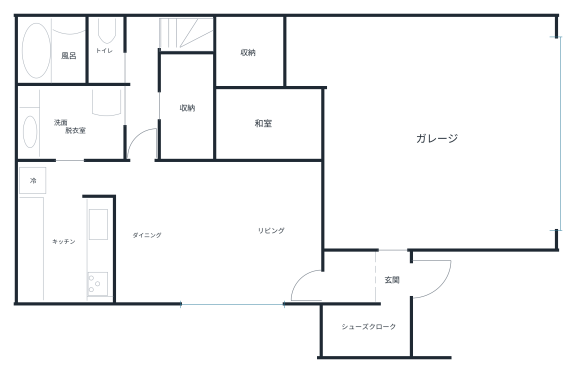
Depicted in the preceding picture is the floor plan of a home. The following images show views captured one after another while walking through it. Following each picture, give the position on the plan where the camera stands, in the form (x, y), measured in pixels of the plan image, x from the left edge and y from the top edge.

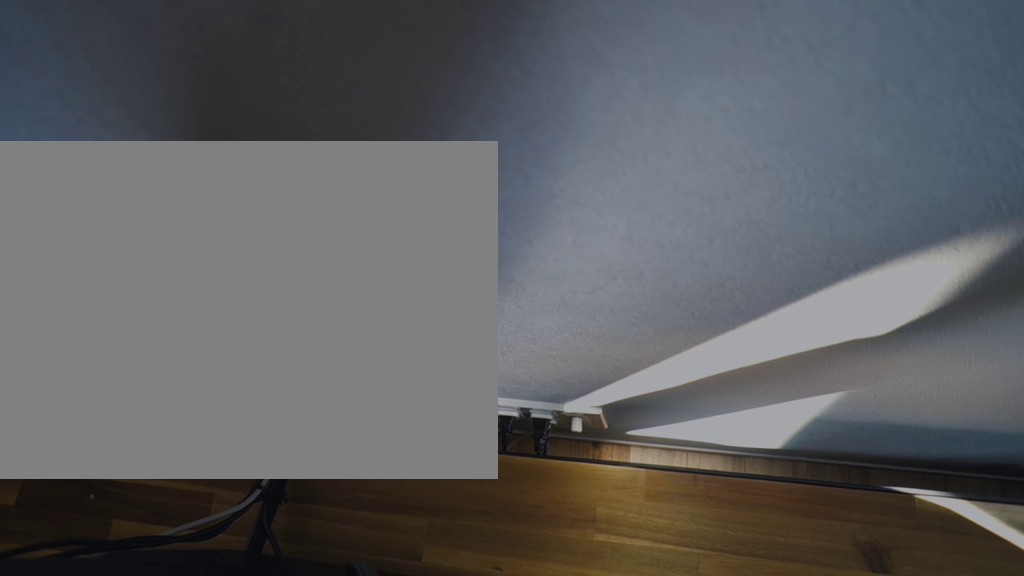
(308, 228)
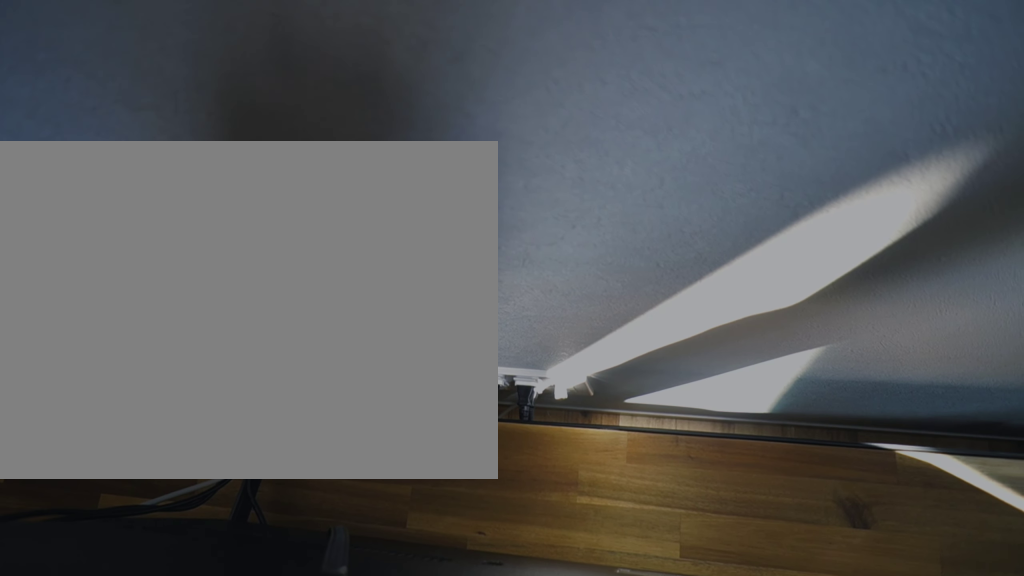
(308, 228)
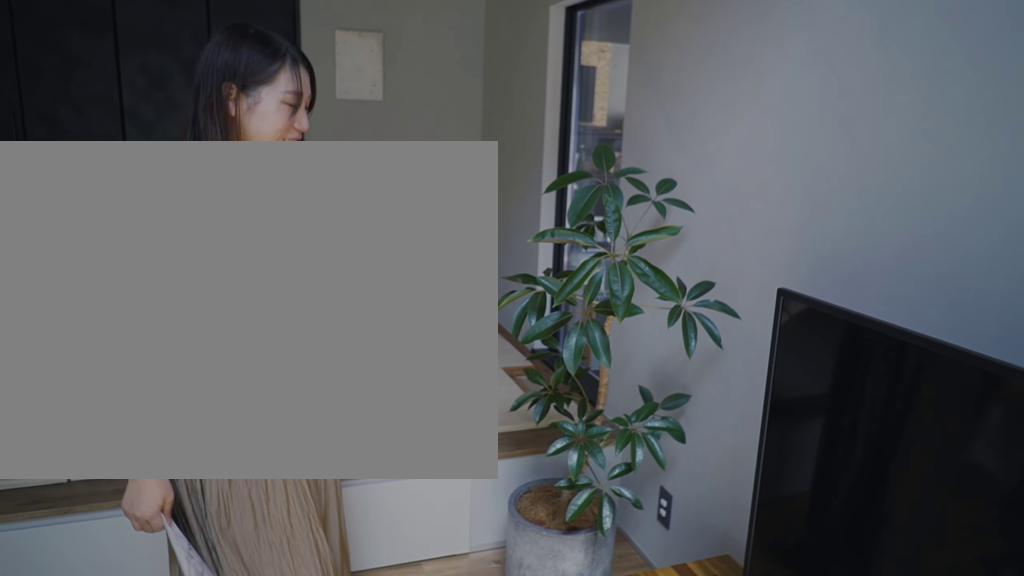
(314, 185)
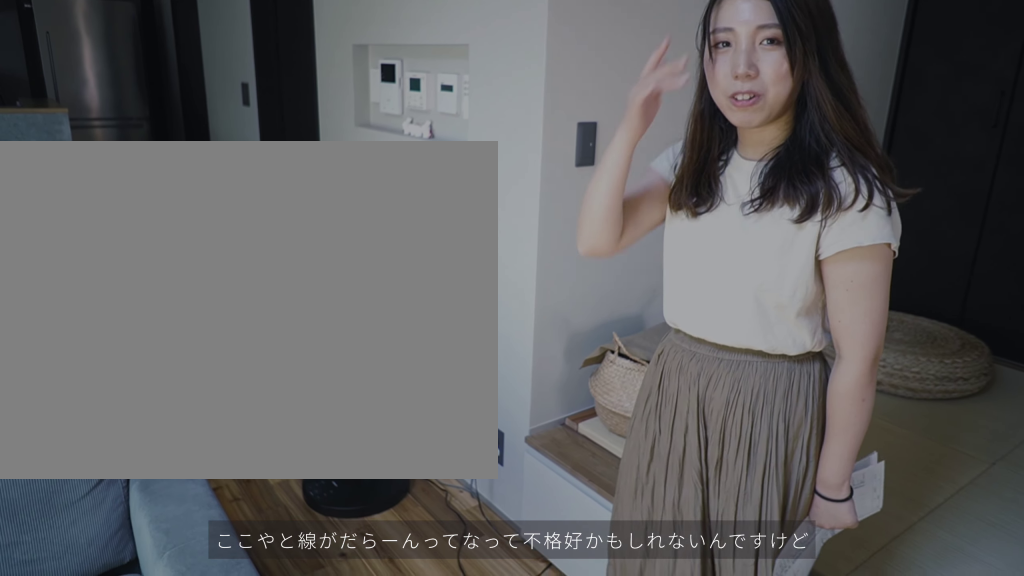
(201, 184)
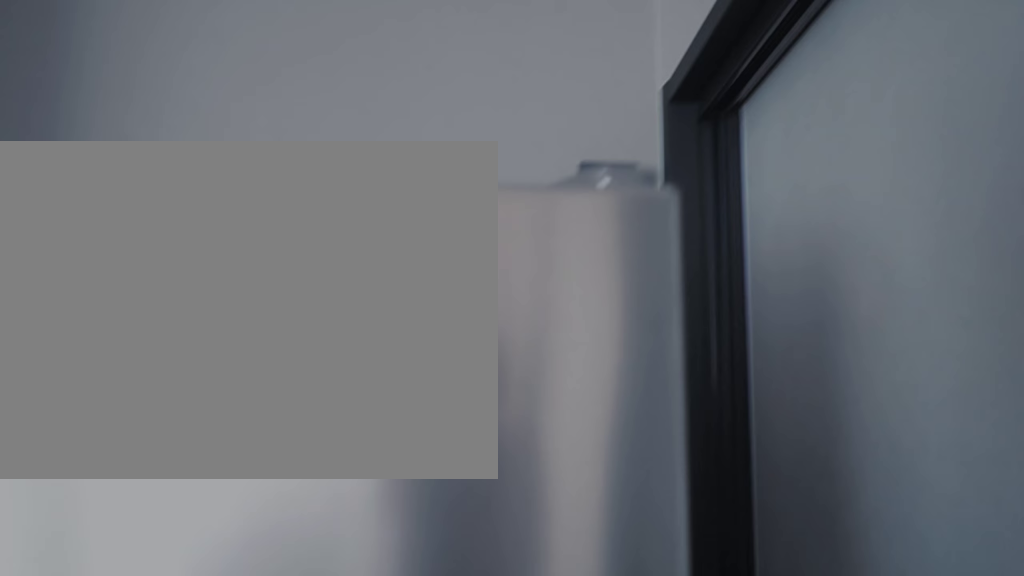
(21, 180)
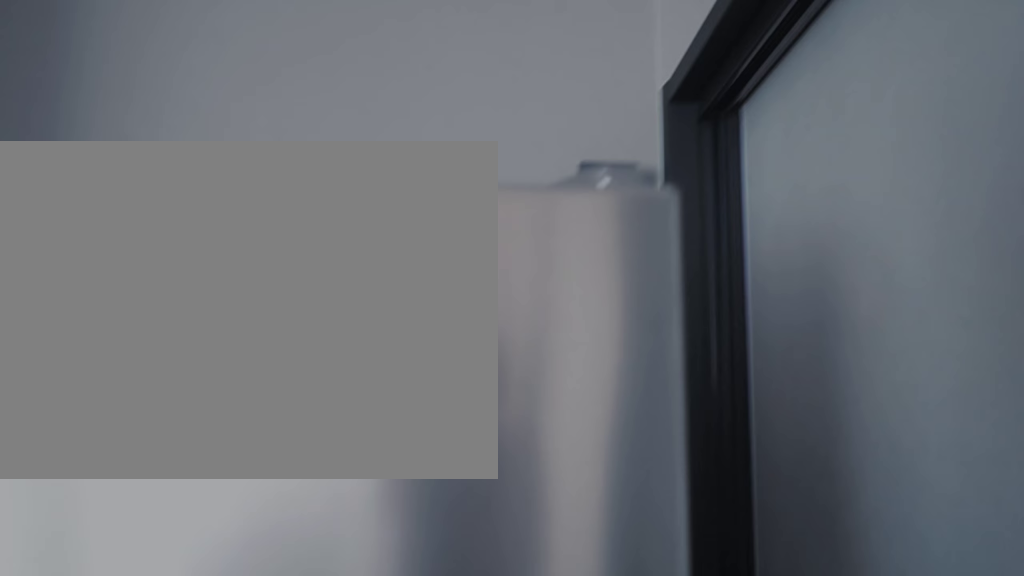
(20, 181)
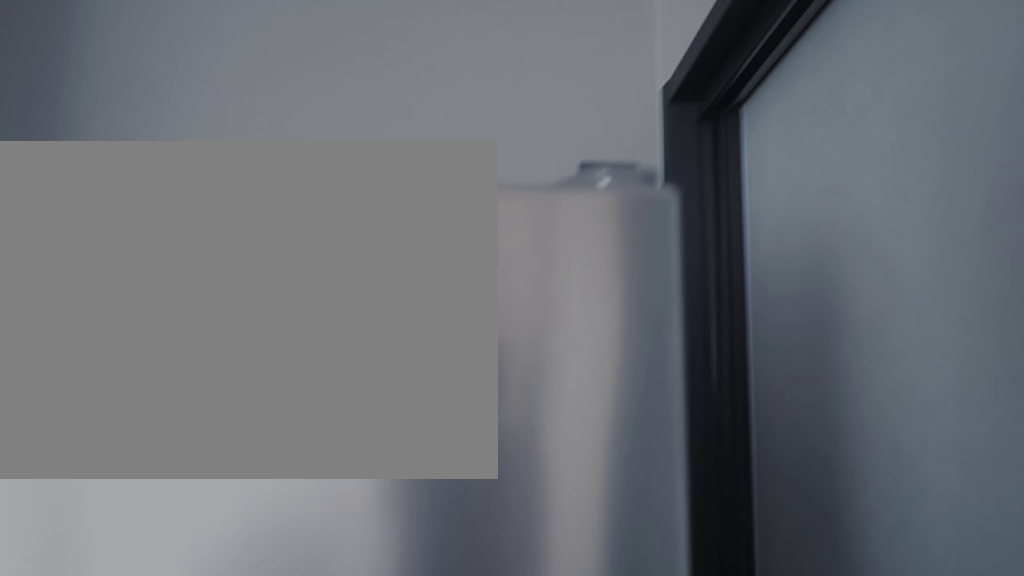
(20, 180)
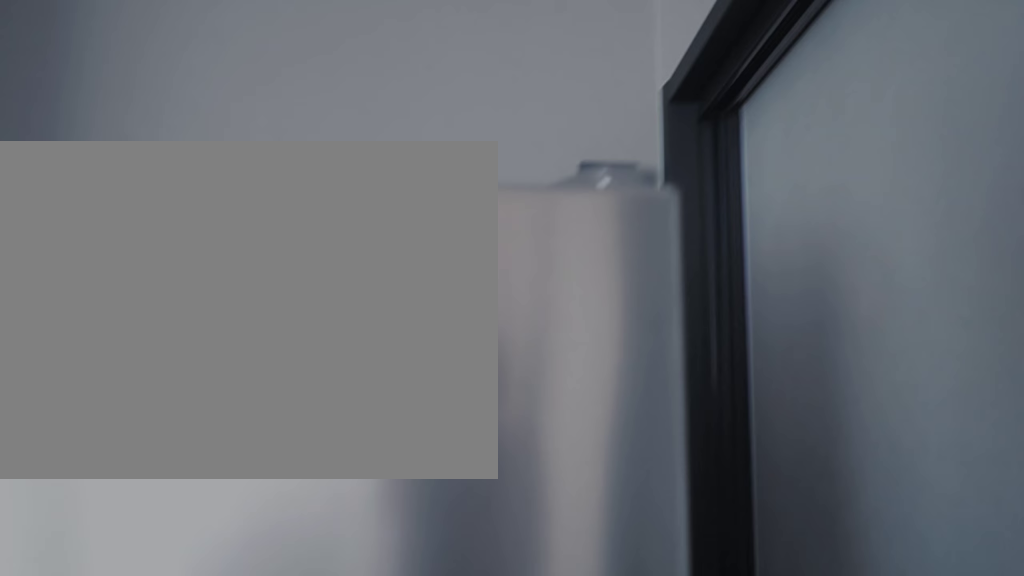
(20, 180)
